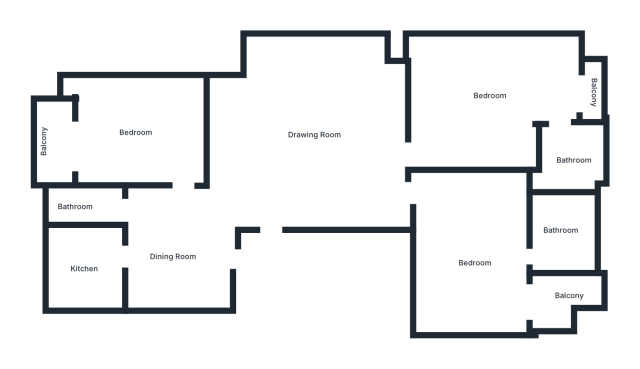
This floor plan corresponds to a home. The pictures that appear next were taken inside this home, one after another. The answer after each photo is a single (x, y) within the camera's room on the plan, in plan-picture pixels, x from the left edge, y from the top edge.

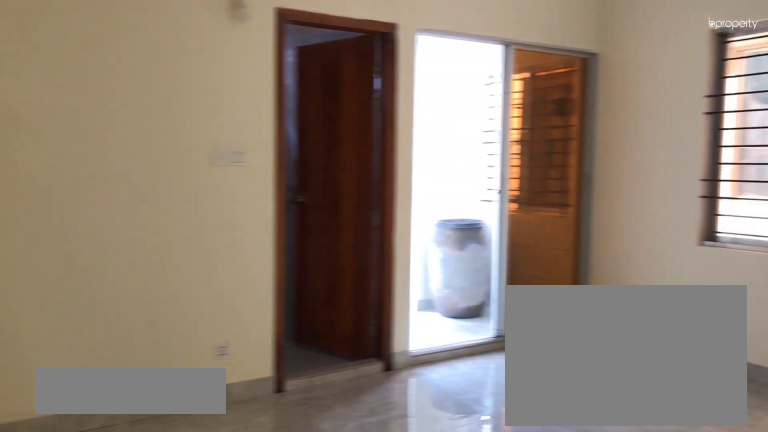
(472, 252)
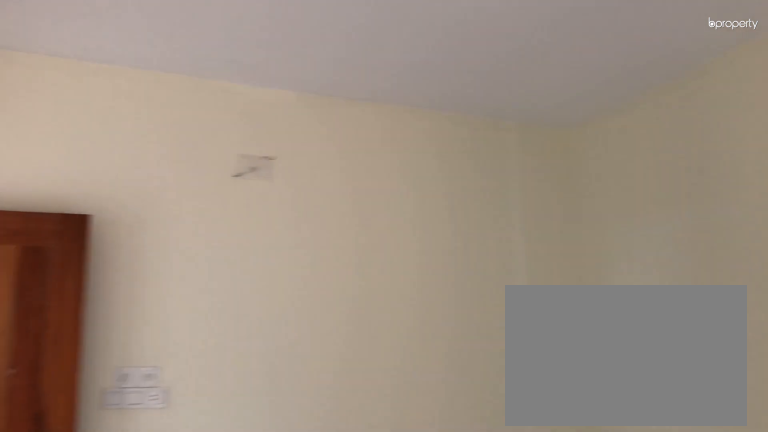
(472, 252)
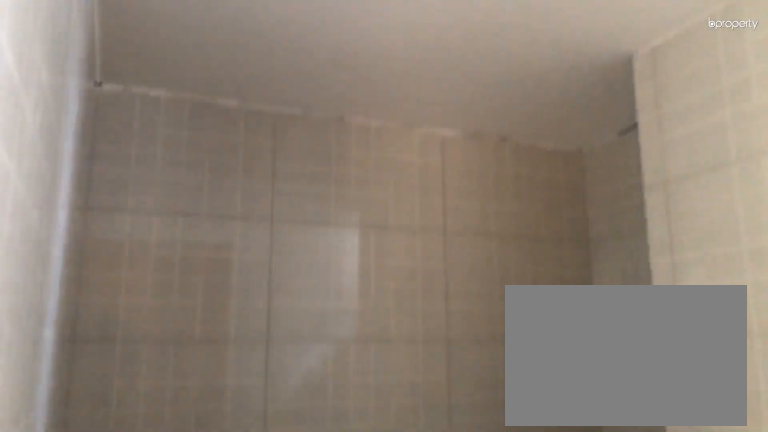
(558, 228)
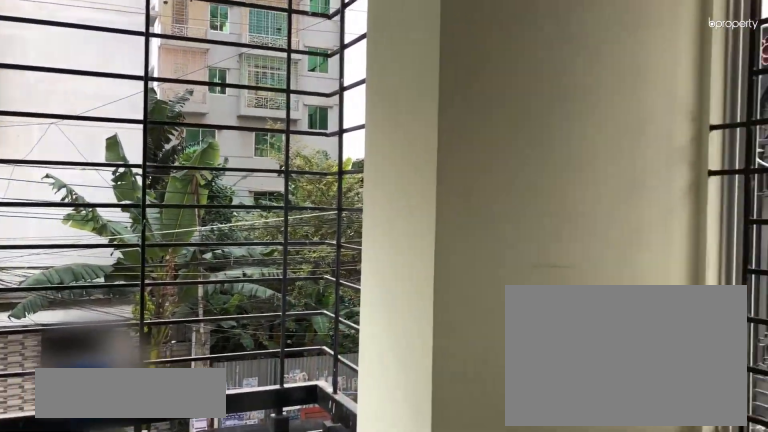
(550, 298)
